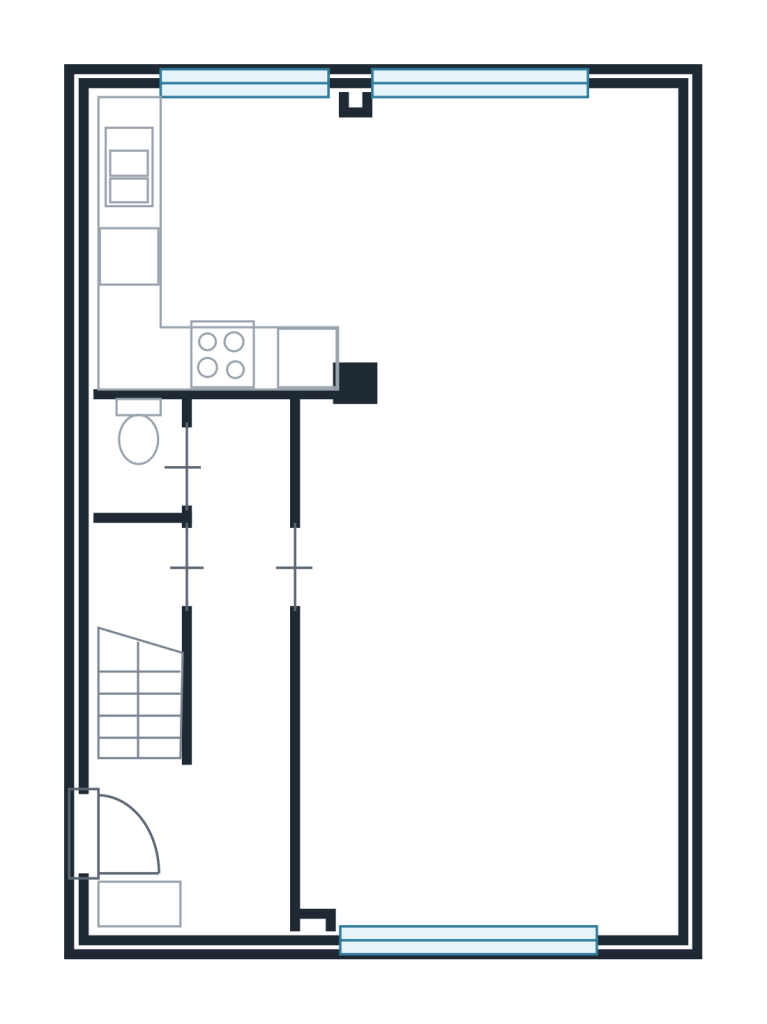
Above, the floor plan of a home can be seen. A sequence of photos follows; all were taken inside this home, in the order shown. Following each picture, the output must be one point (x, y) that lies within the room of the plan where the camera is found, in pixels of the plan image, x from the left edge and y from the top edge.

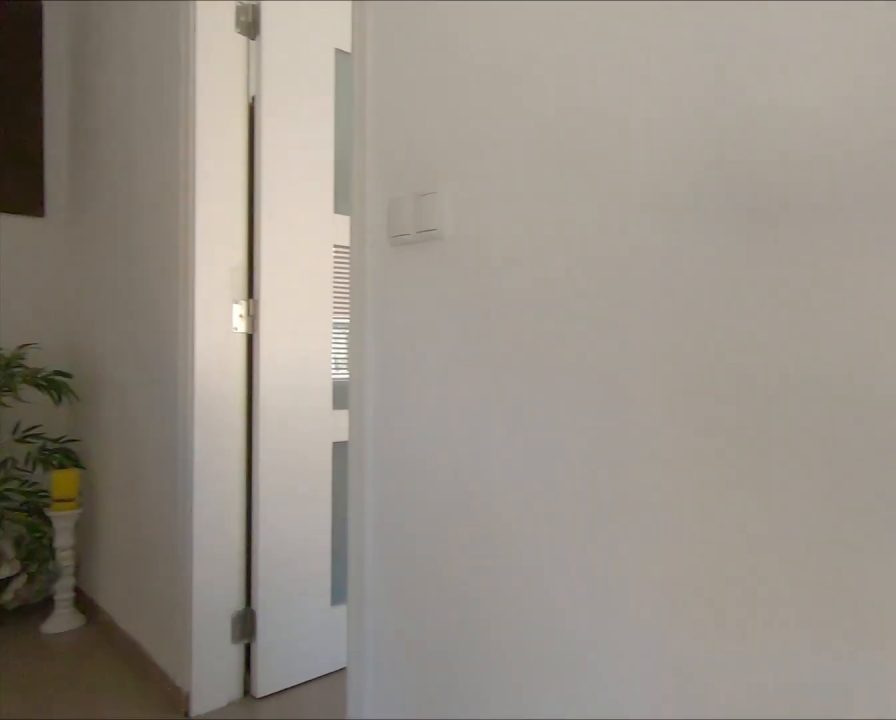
(222, 692)
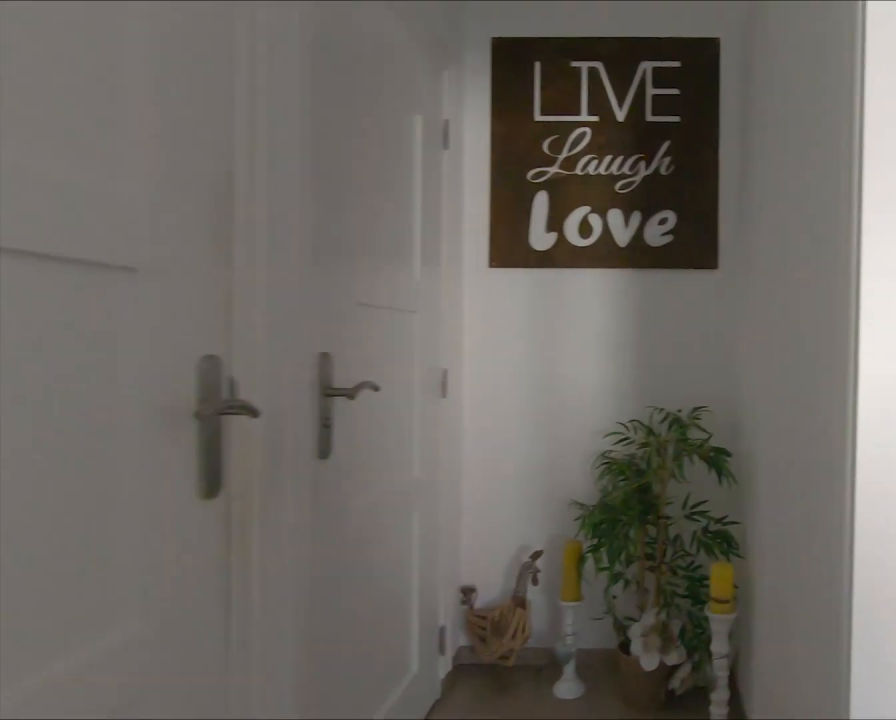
(222, 692)
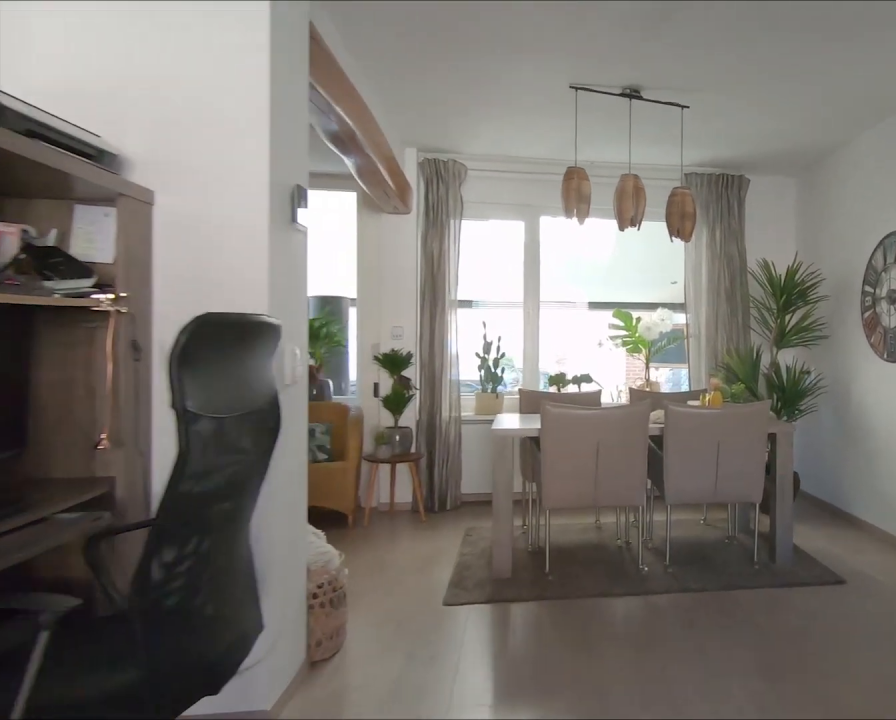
(497, 529)
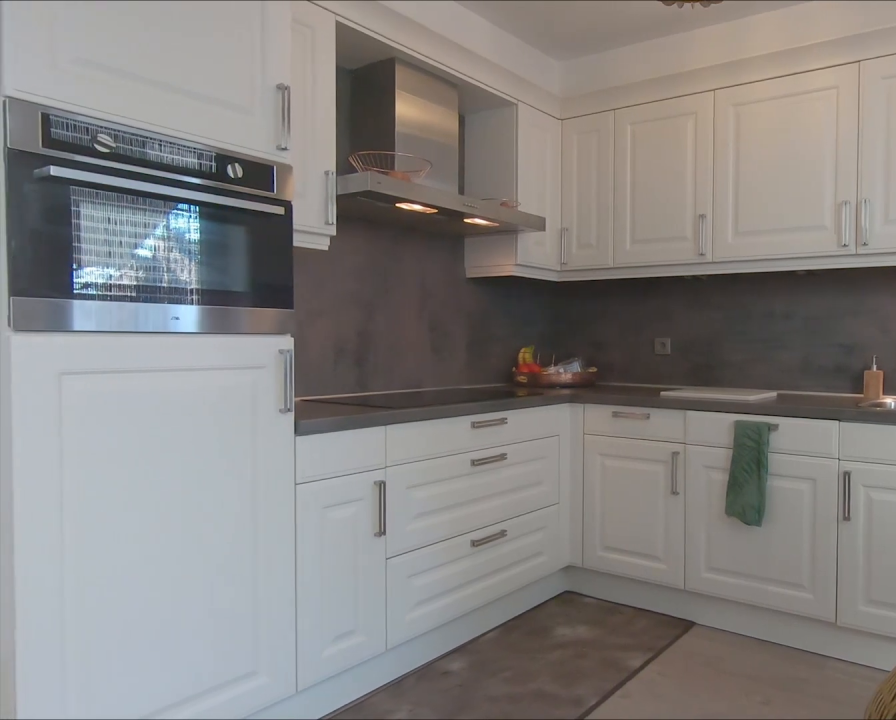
(266, 214)
